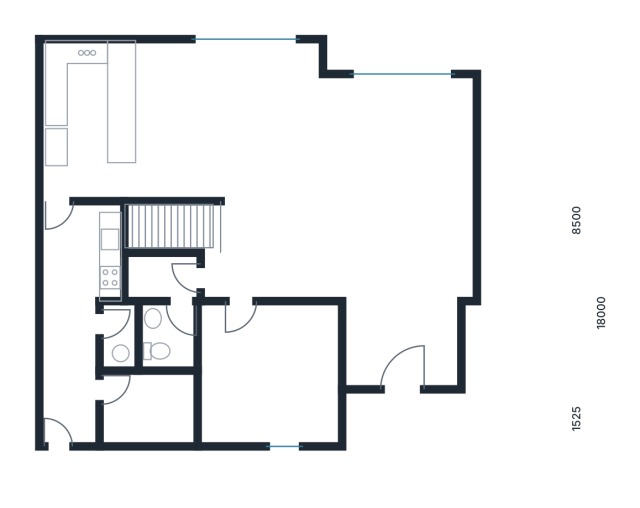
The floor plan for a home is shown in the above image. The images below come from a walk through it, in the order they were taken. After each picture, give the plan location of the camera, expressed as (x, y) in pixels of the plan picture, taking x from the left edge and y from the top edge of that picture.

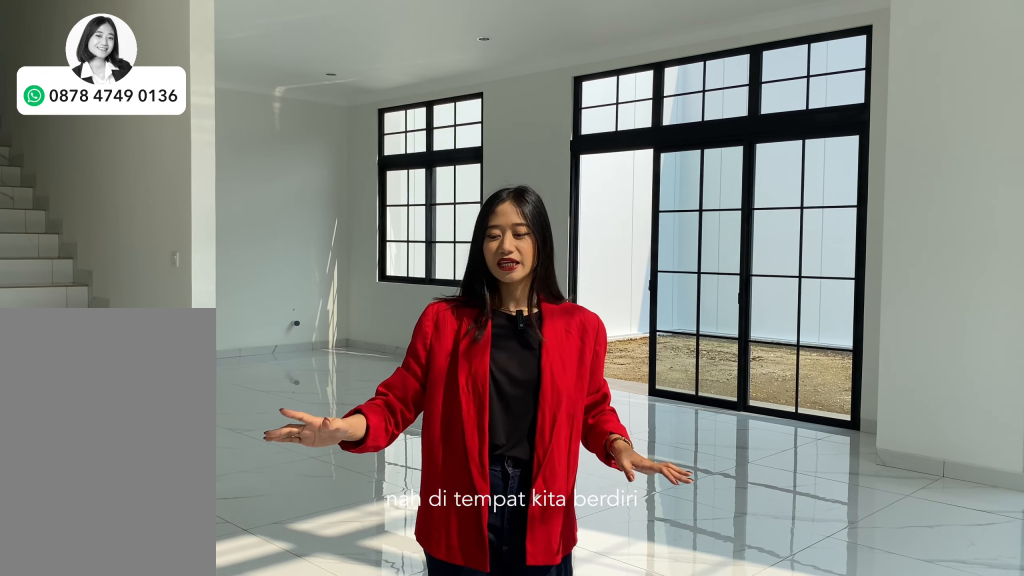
(392, 237)
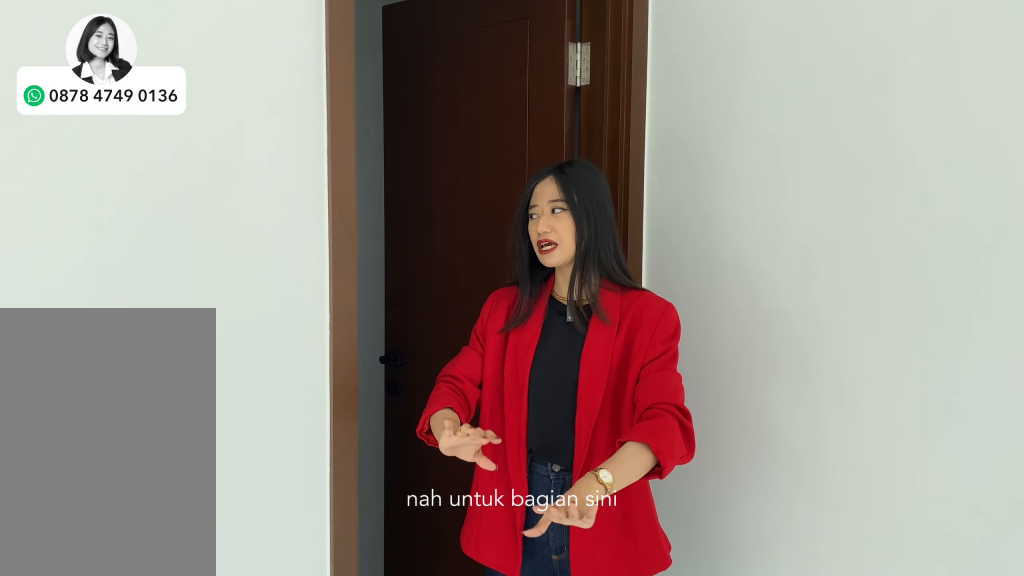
(112, 119)
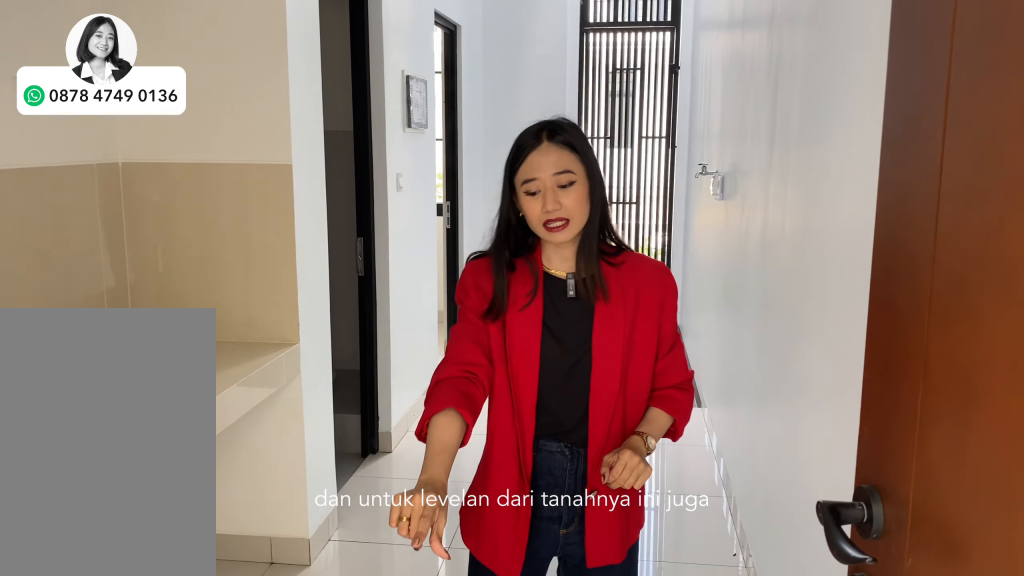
(83, 256)
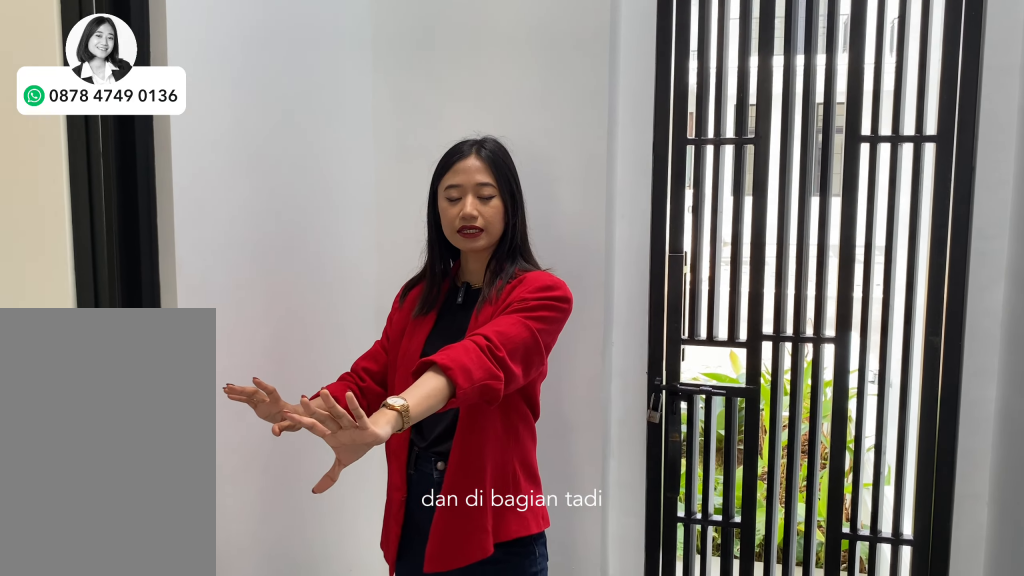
(71, 402)
